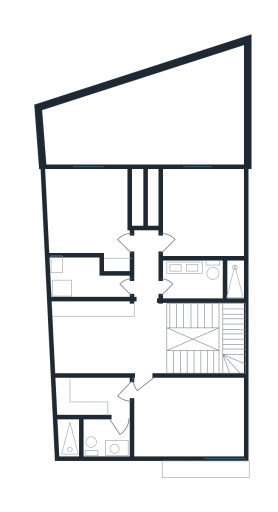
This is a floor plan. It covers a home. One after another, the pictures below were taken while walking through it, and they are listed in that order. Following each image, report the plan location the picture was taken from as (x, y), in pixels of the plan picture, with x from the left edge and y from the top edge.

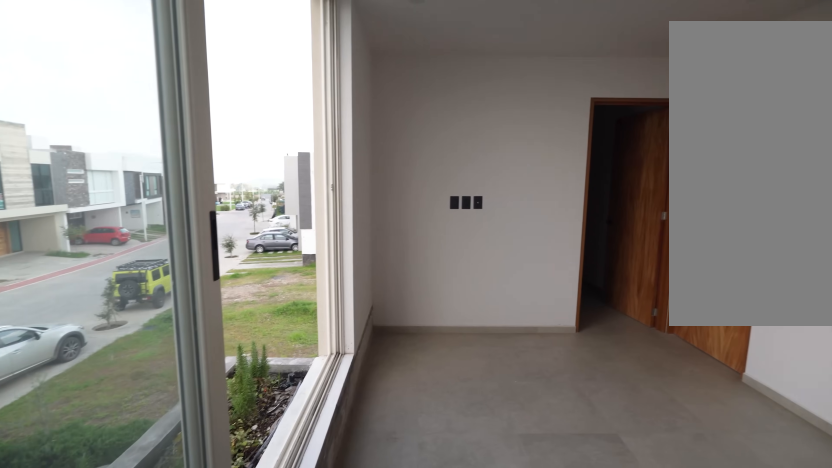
(225, 442)
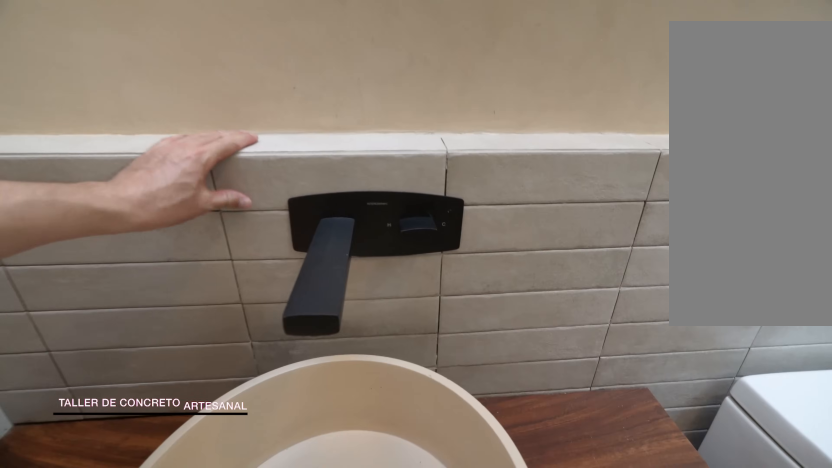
(110, 432)
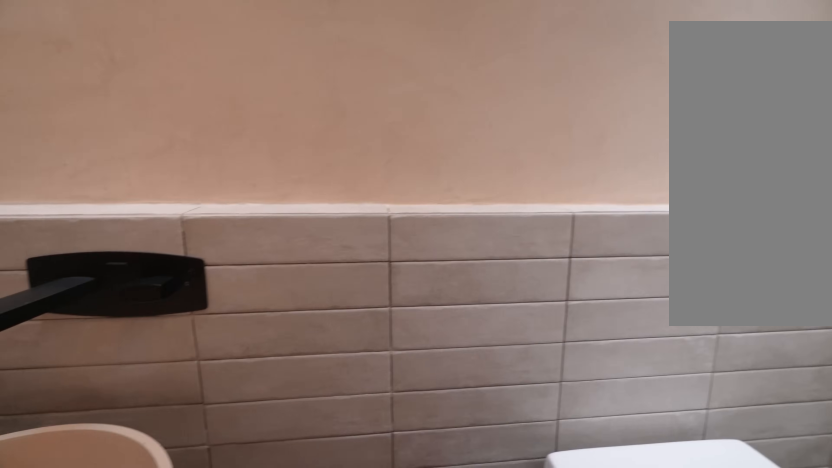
(83, 446)
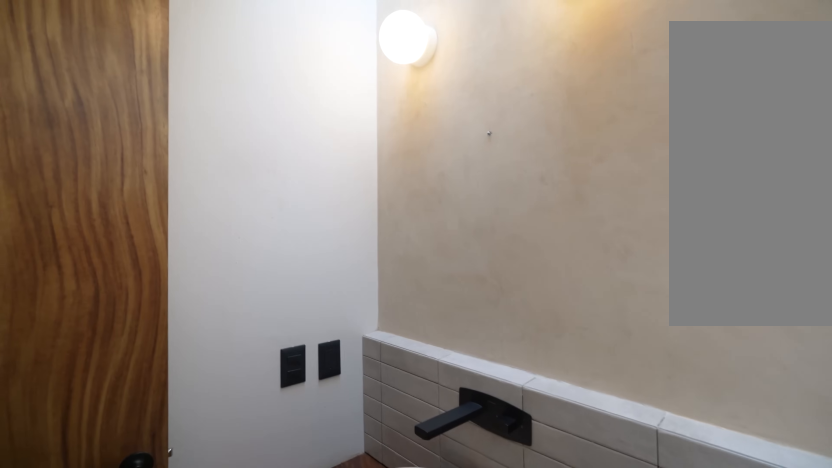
(100, 434)
